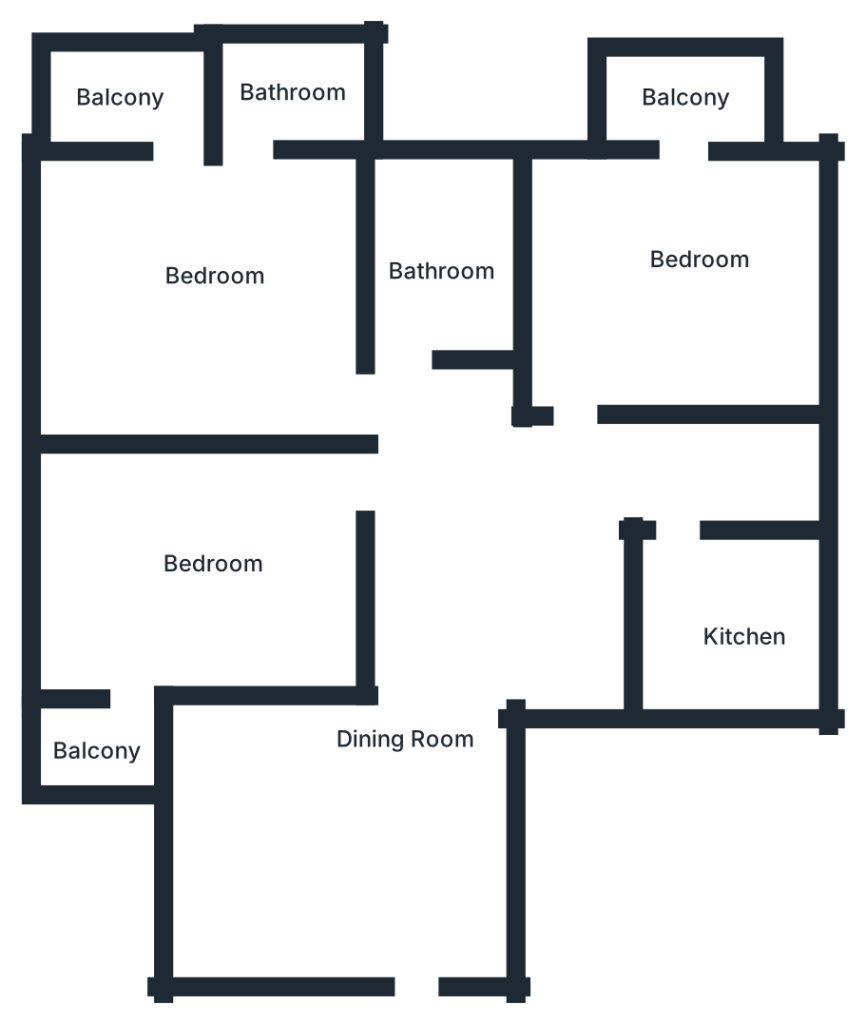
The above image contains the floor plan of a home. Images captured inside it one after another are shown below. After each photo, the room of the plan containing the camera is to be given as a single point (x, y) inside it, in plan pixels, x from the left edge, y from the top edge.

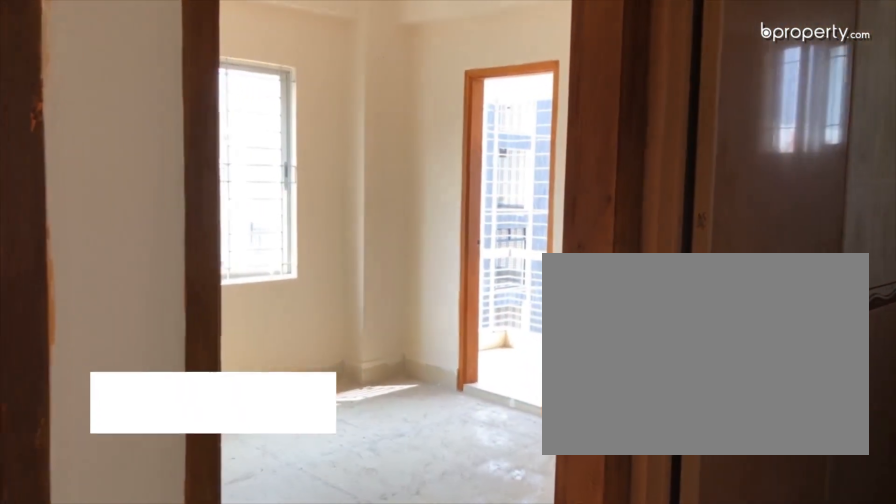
(398, 403)
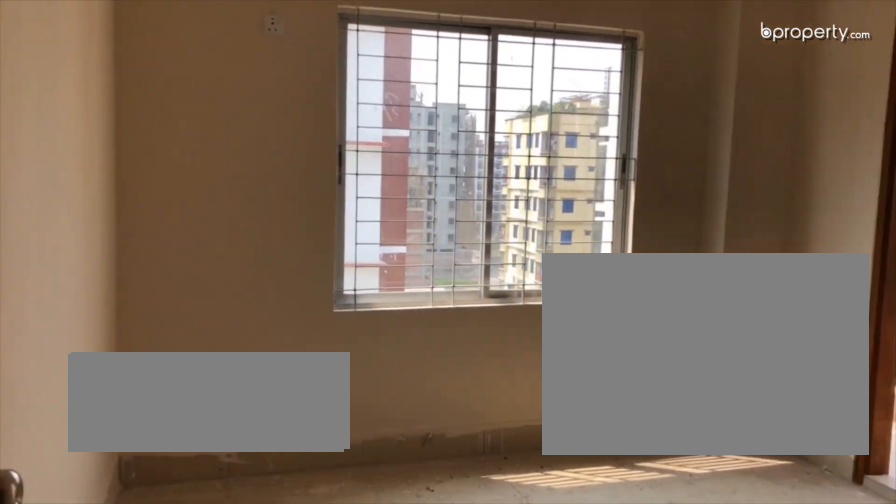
(239, 267)
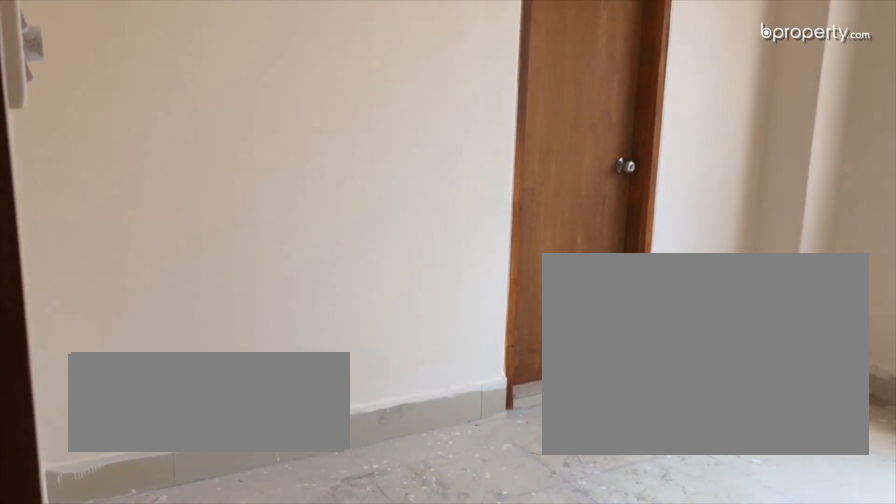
(207, 567)
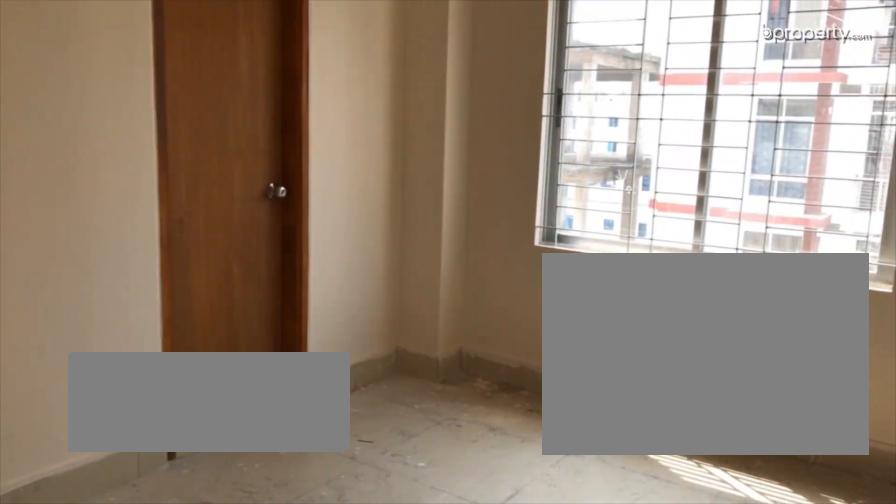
(207, 567)
